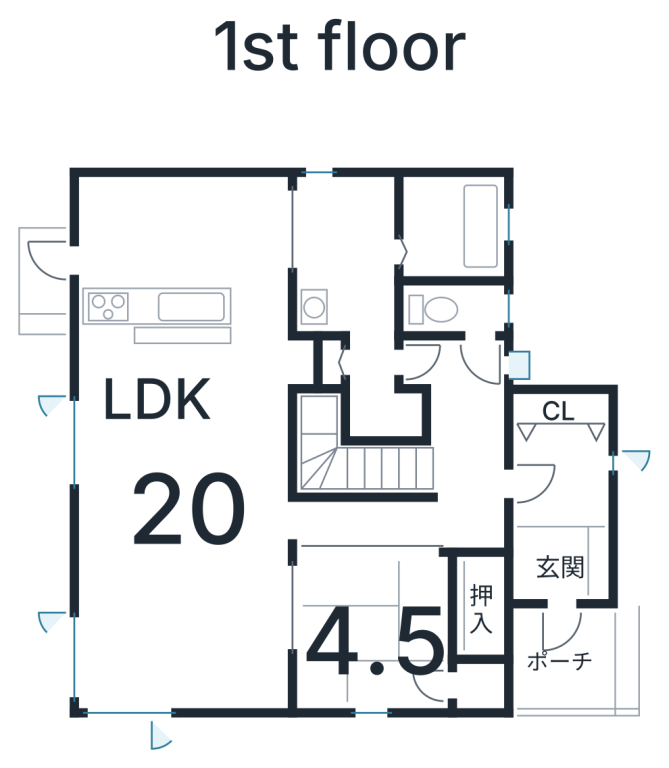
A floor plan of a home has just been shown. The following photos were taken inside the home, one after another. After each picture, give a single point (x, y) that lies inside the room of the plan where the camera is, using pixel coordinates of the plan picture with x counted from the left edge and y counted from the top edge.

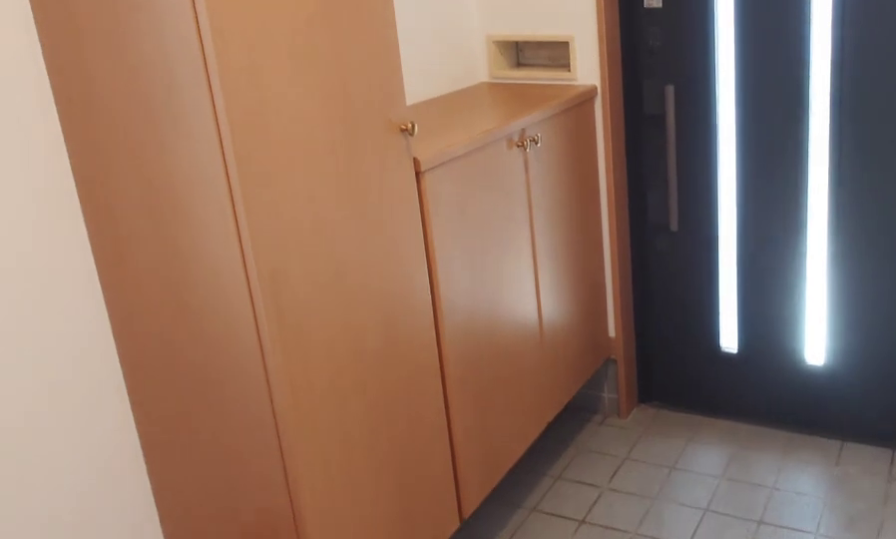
(566, 574)
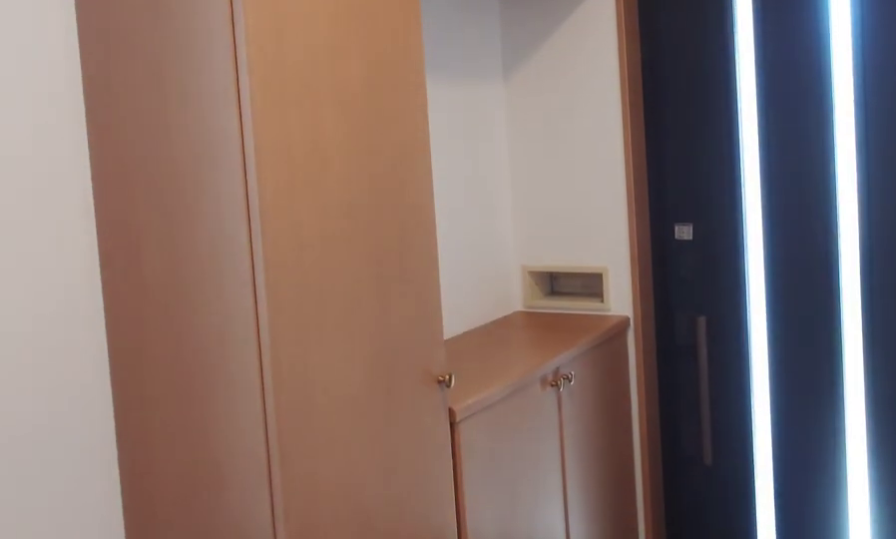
(566, 574)
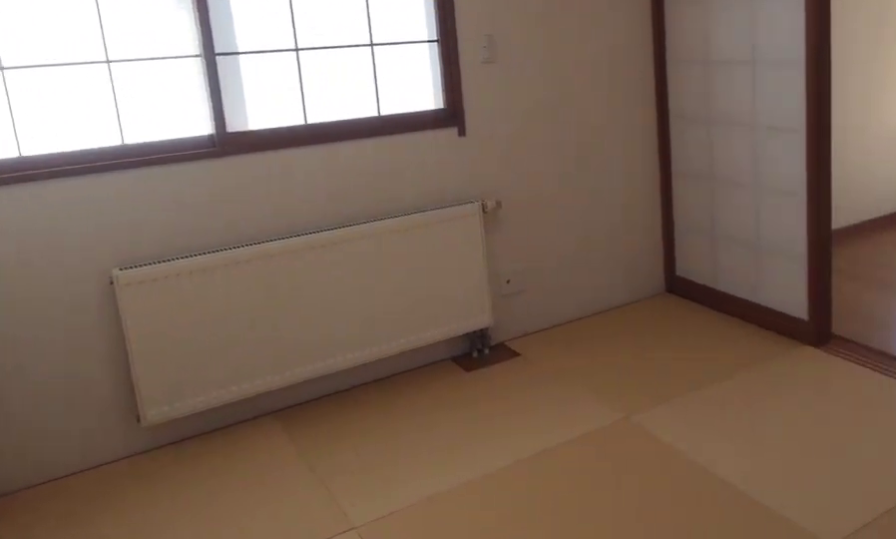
(376, 665)
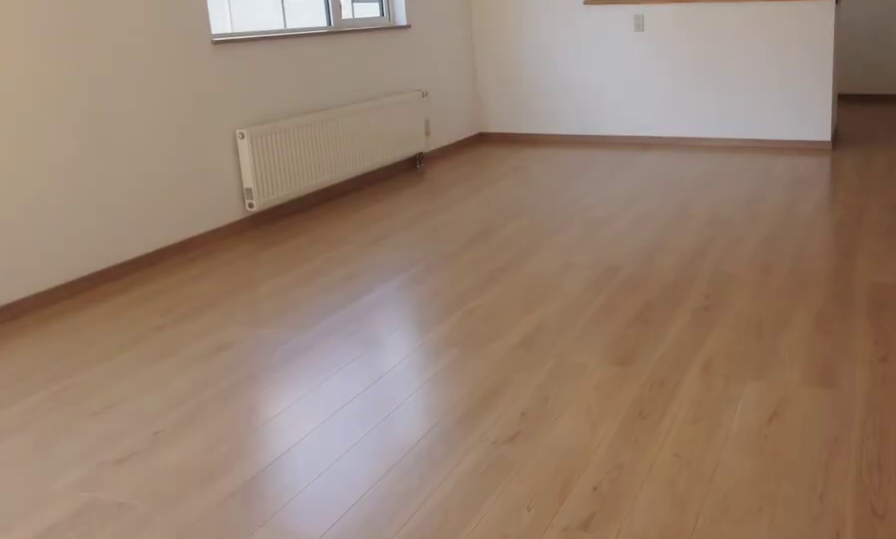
(189, 558)
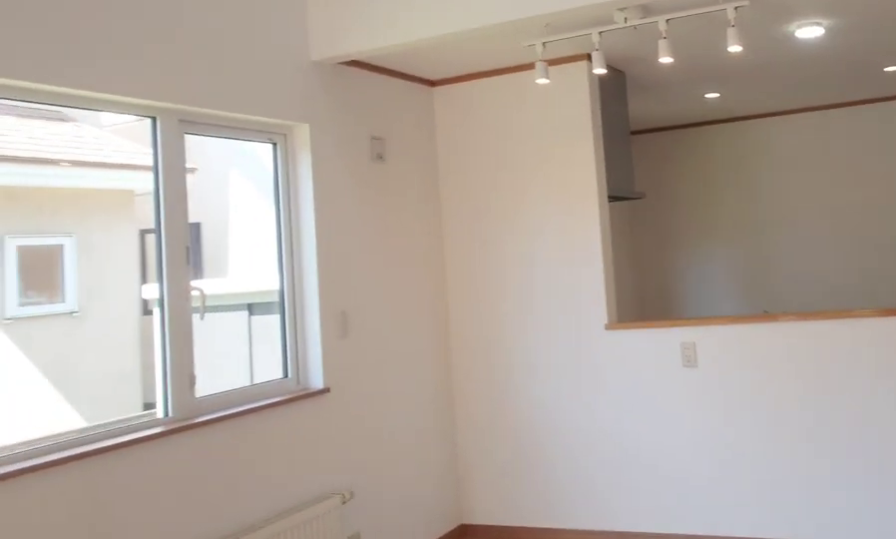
(189, 558)
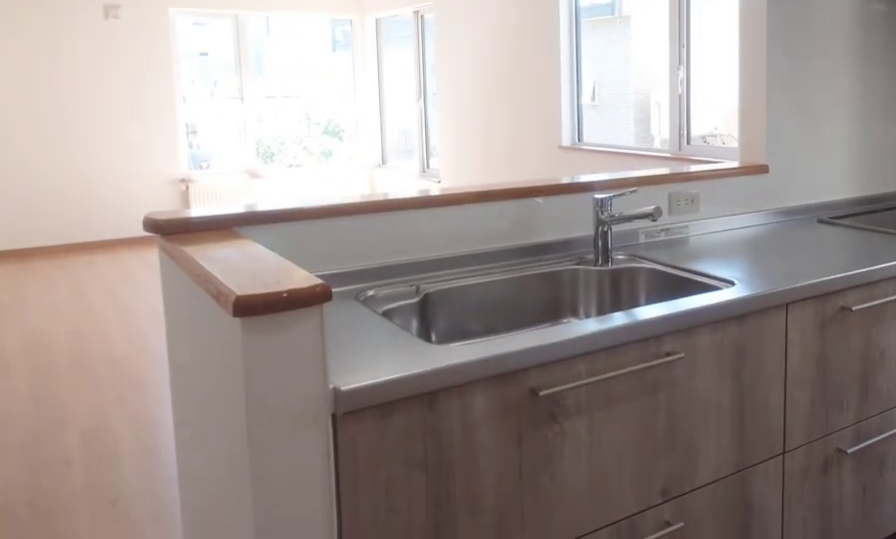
(189, 278)
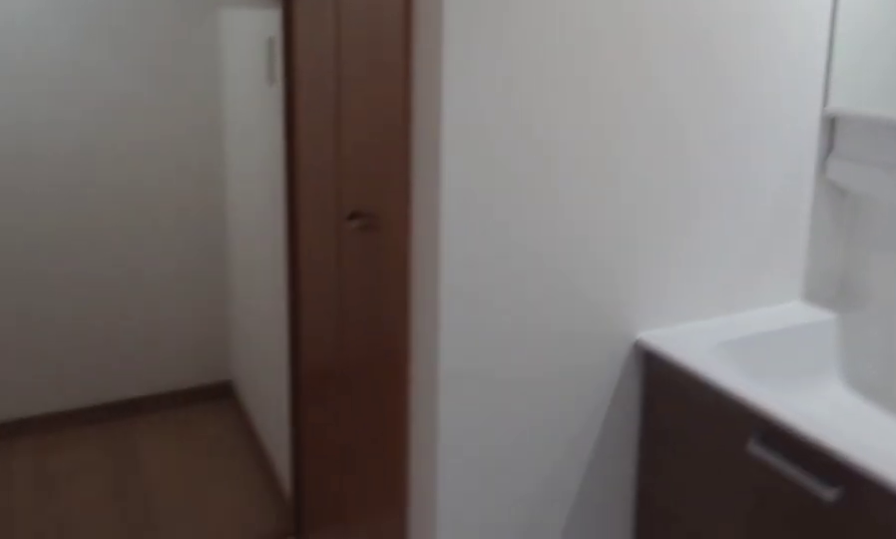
(343, 257)
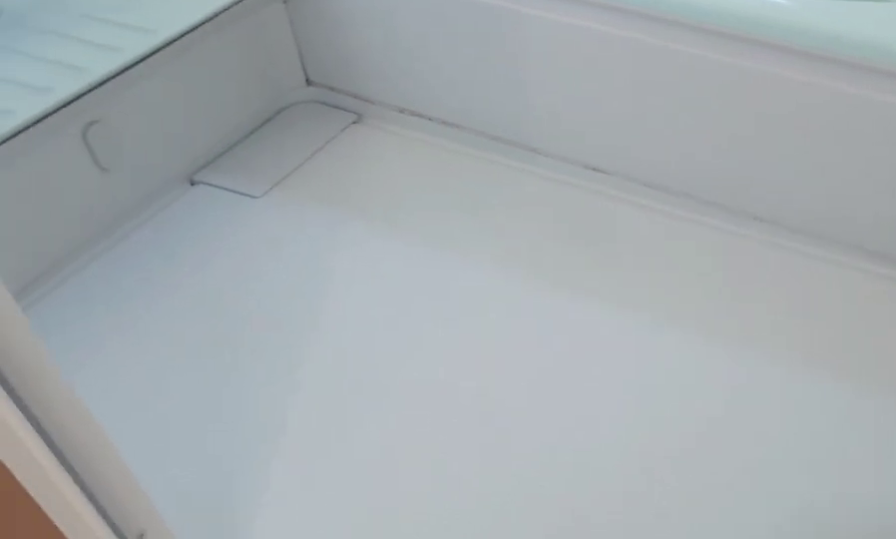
(449, 245)
